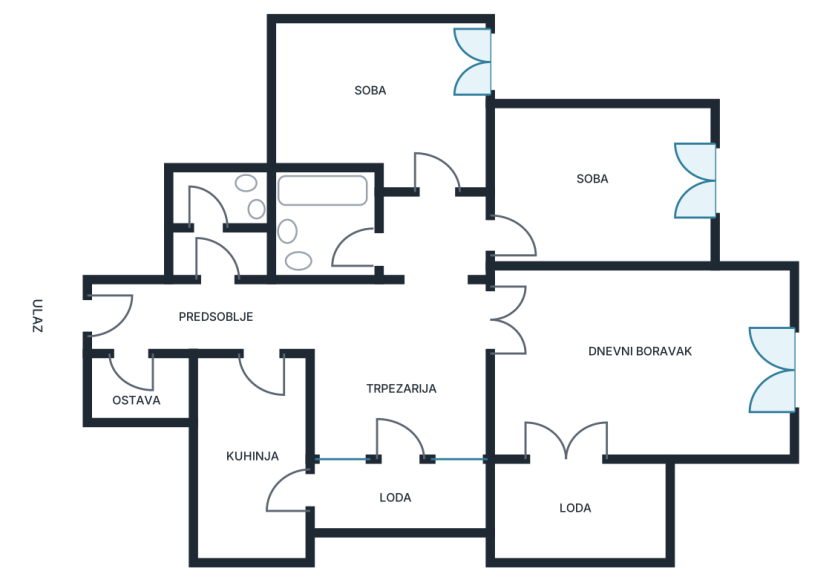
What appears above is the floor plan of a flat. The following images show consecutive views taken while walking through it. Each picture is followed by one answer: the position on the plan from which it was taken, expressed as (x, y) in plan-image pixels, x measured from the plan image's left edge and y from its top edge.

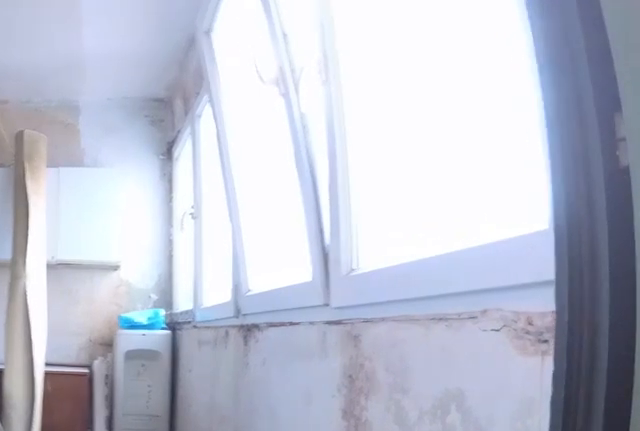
(291, 512)
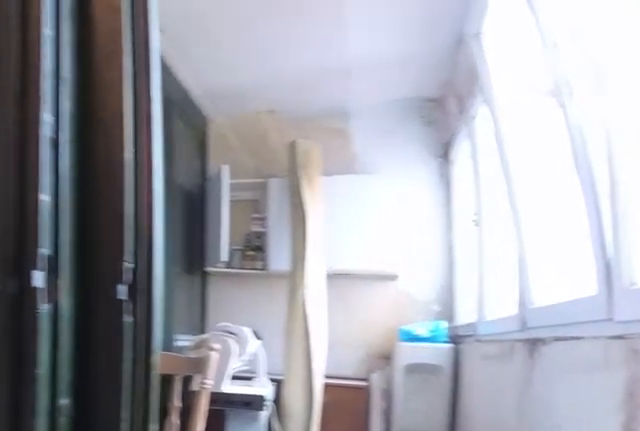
(279, 519)
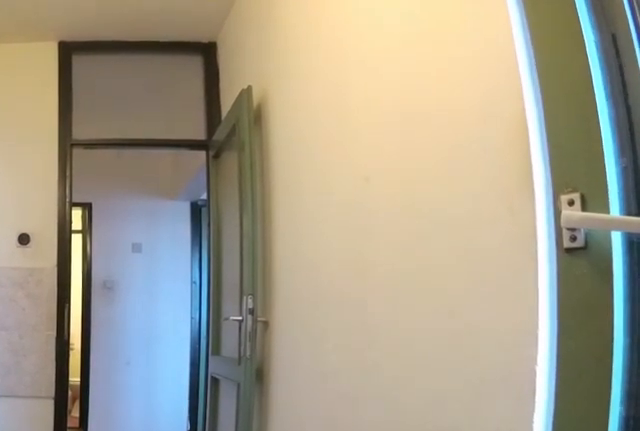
(260, 546)
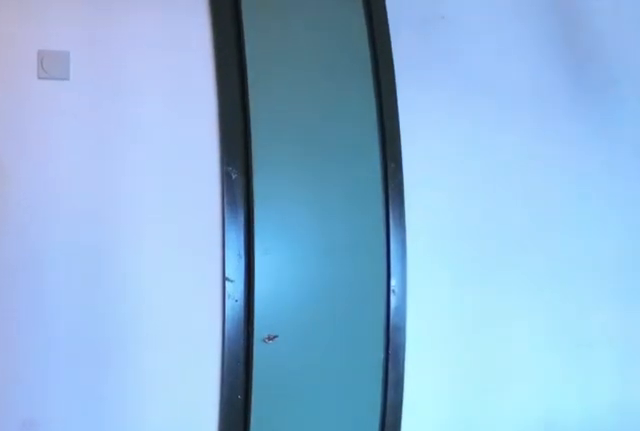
(260, 375)
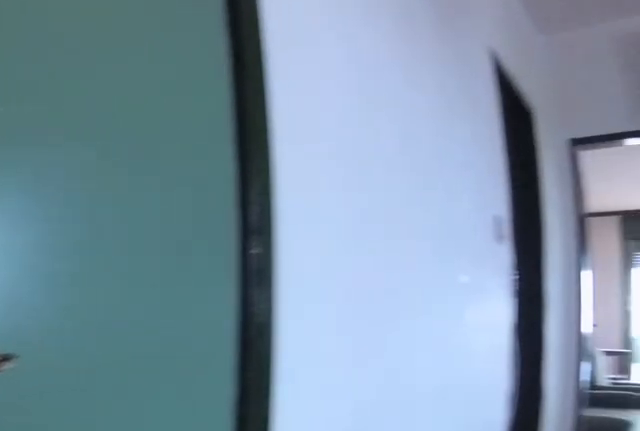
(251, 332)
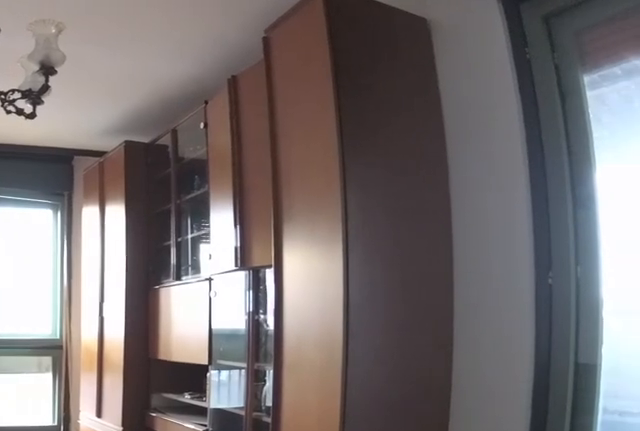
(489, 322)
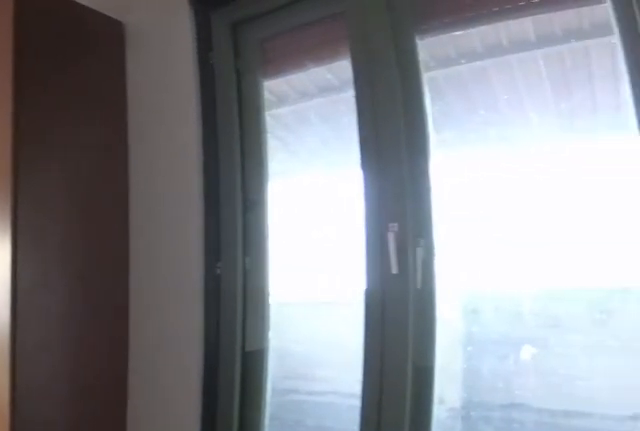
(491, 317)
